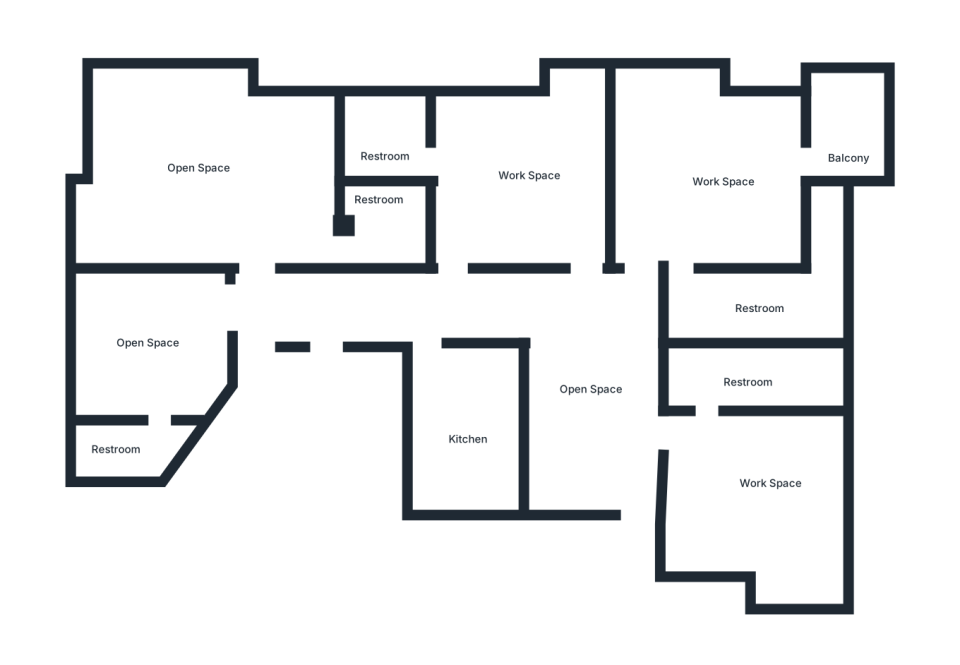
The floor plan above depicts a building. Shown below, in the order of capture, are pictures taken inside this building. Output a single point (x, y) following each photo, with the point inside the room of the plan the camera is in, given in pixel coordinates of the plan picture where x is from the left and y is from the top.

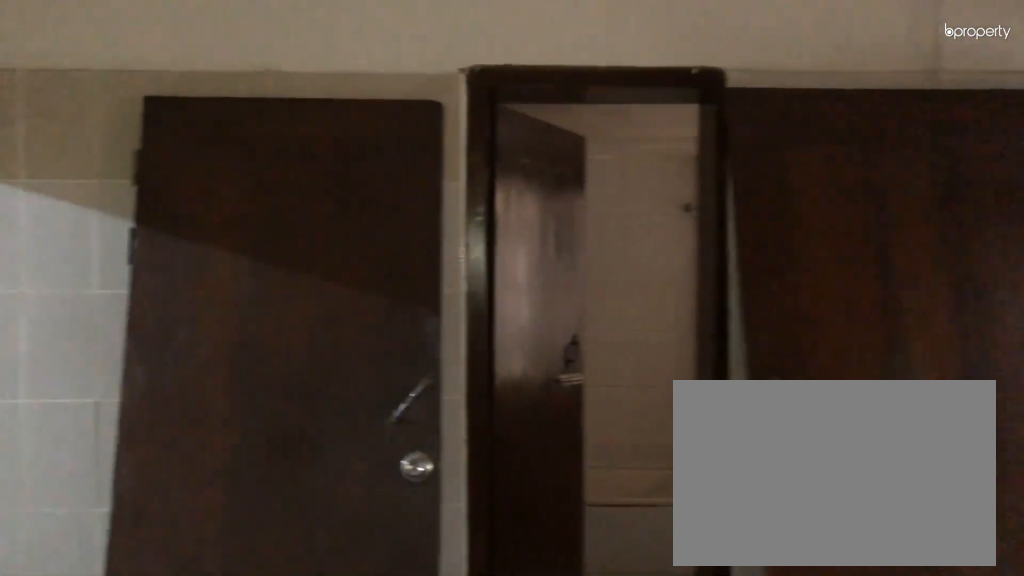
(497, 168)
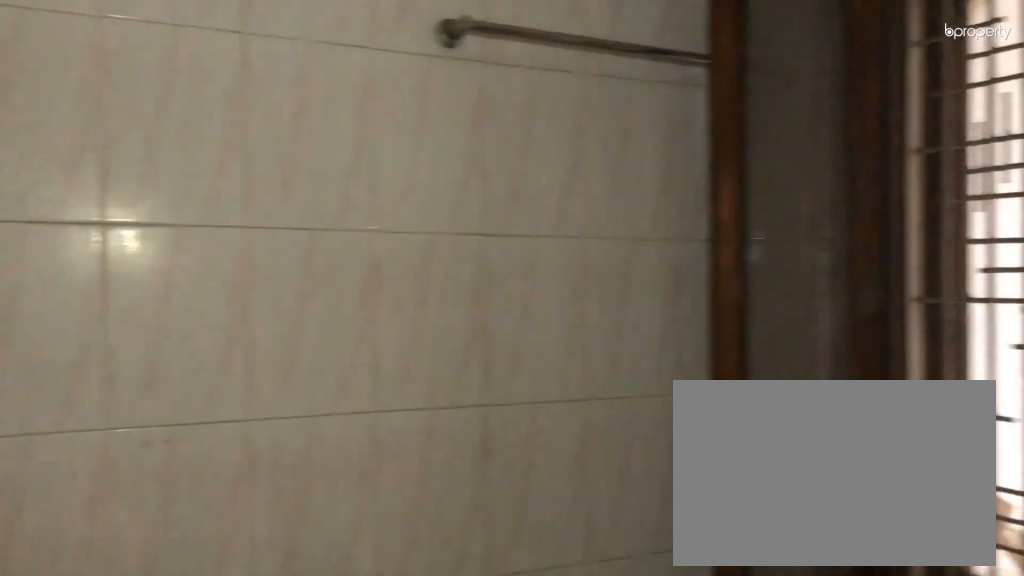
(390, 149)
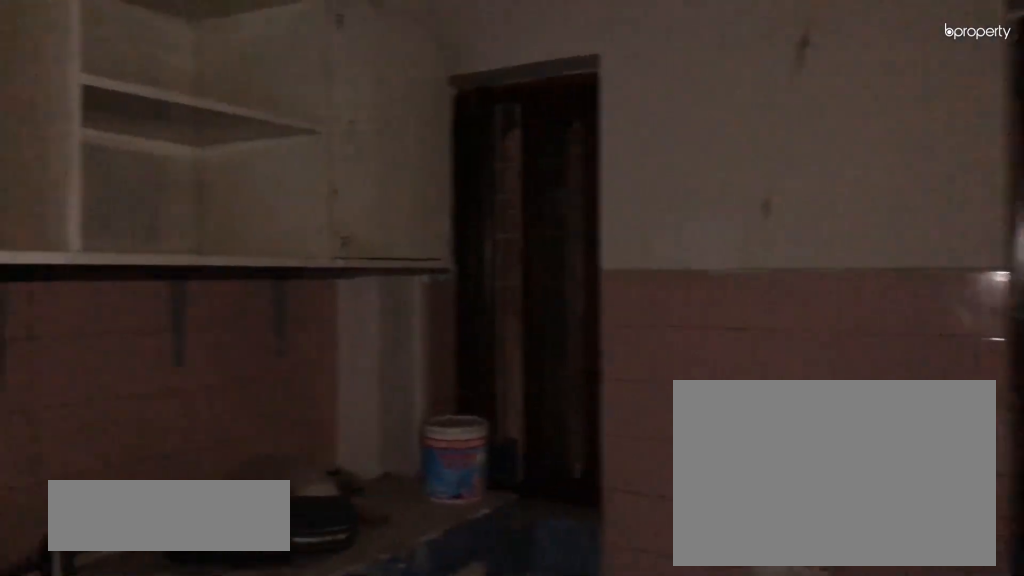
(470, 431)
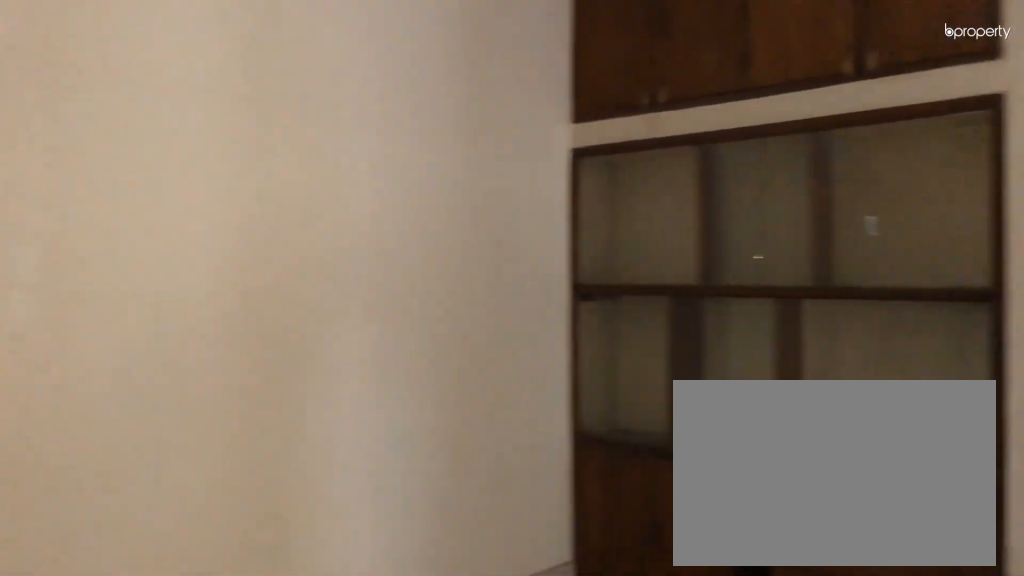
(220, 191)
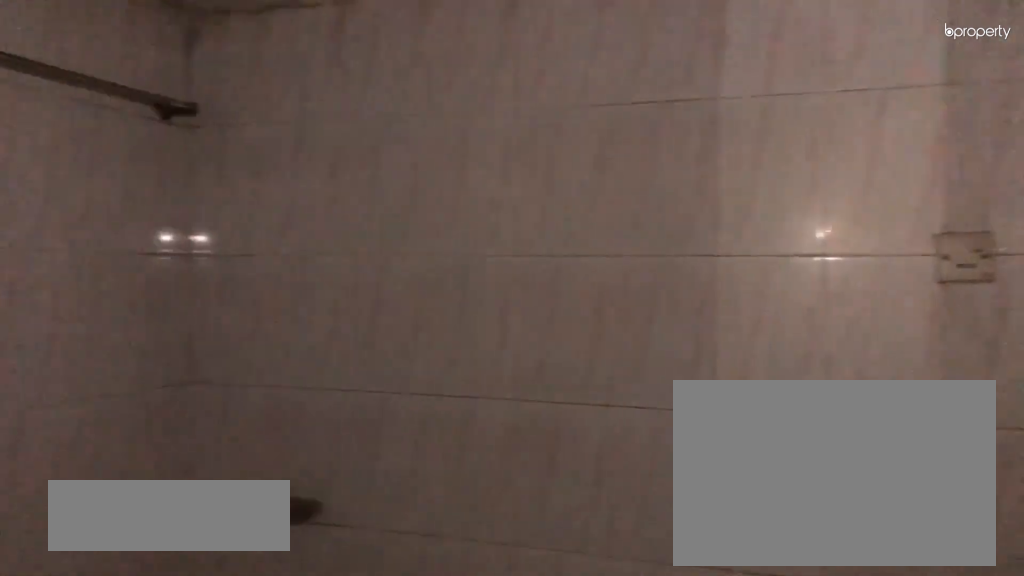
(380, 221)
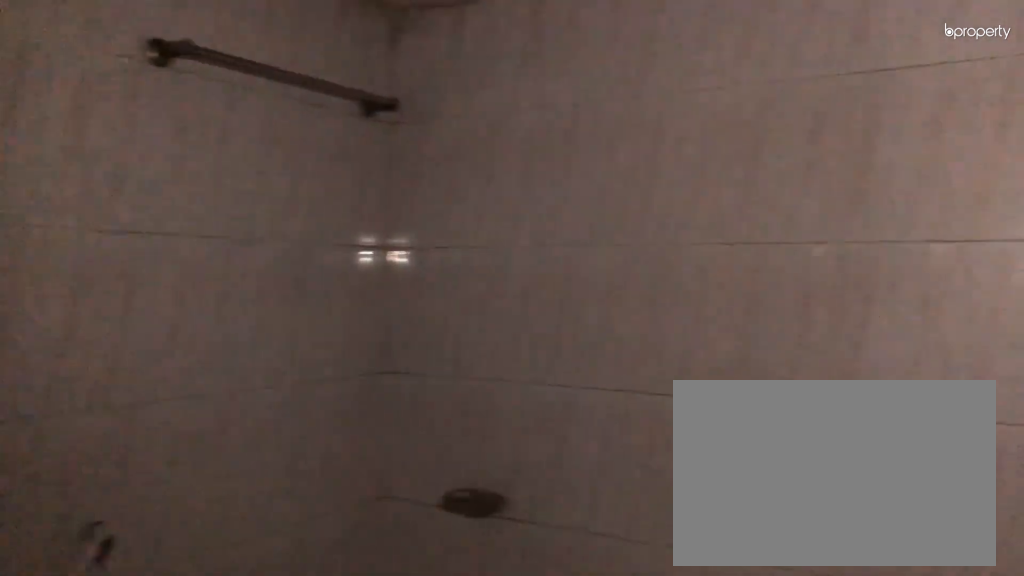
(380, 221)
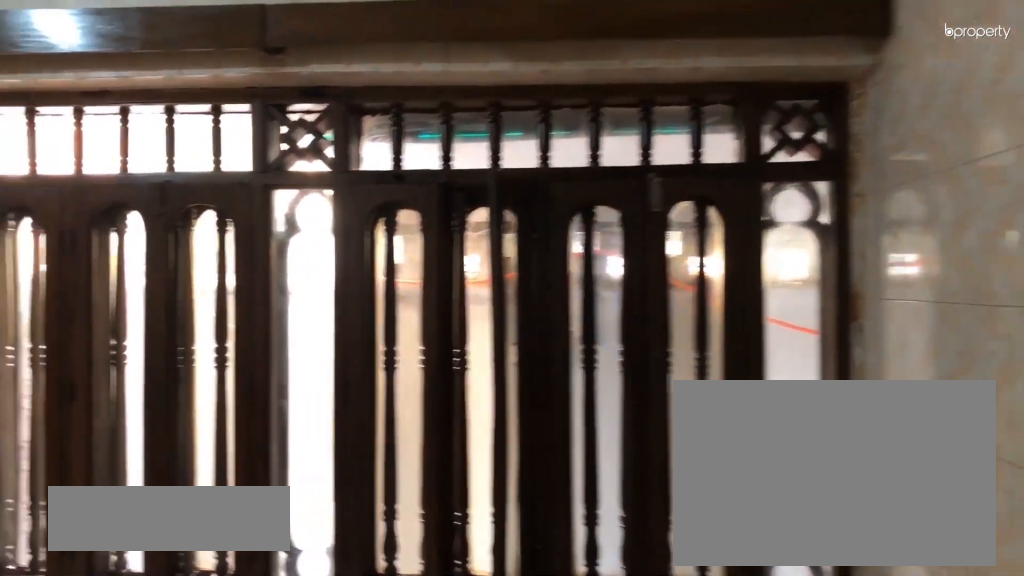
(155, 356)
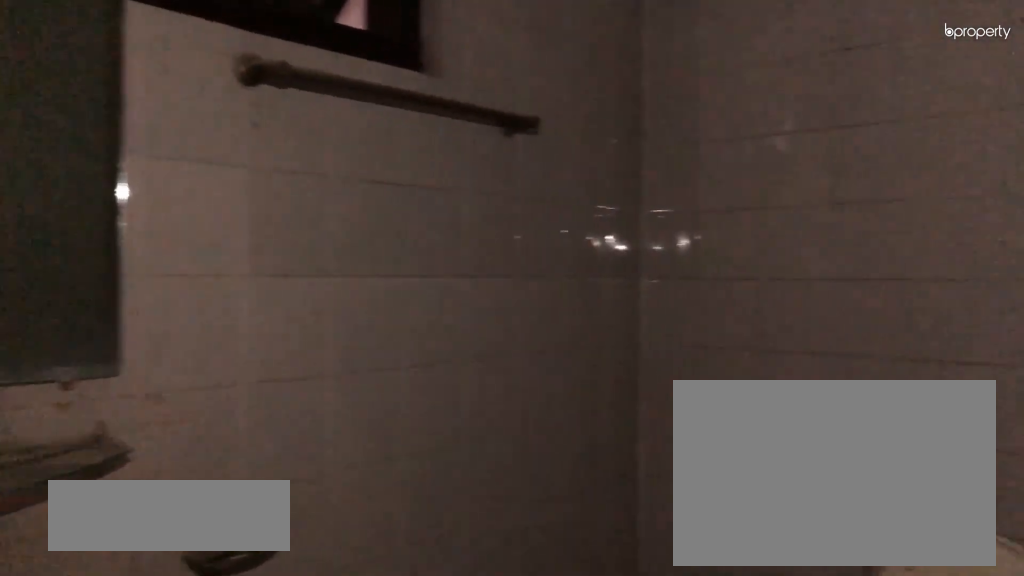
(129, 453)
